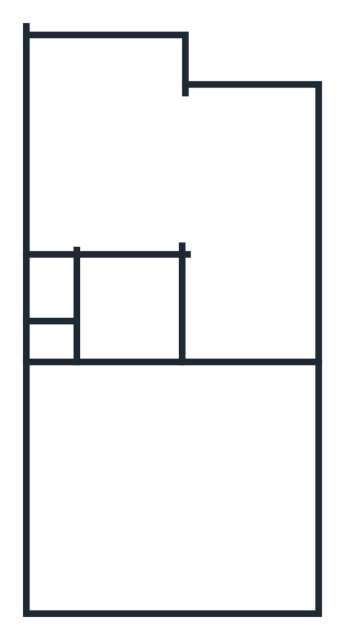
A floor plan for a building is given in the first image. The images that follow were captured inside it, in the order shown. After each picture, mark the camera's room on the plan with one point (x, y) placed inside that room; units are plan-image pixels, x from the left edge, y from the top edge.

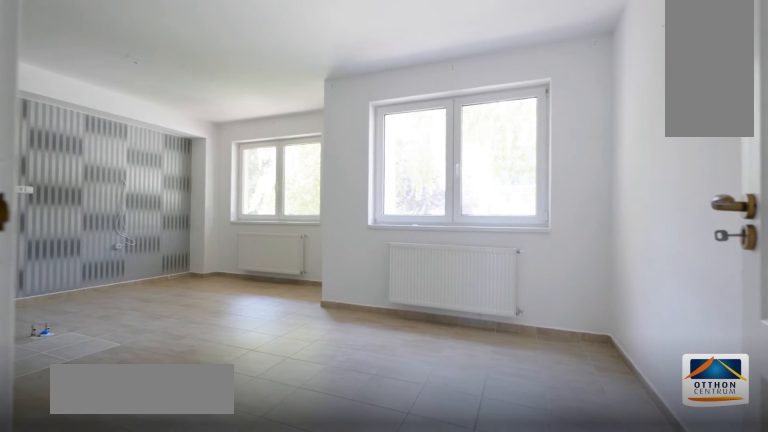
(150, 159)
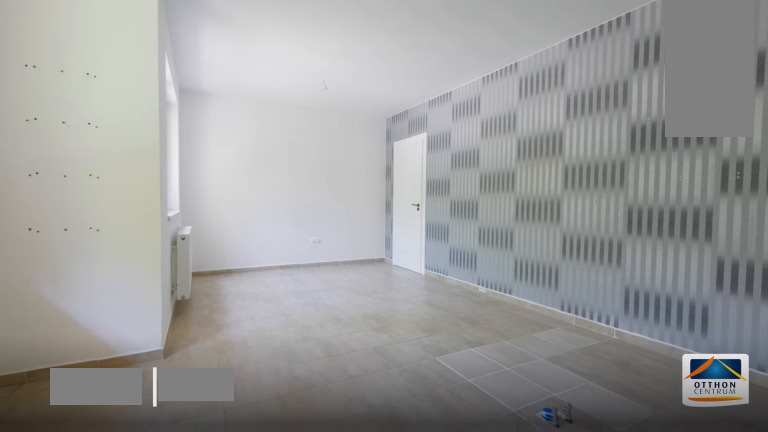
(150, 159)
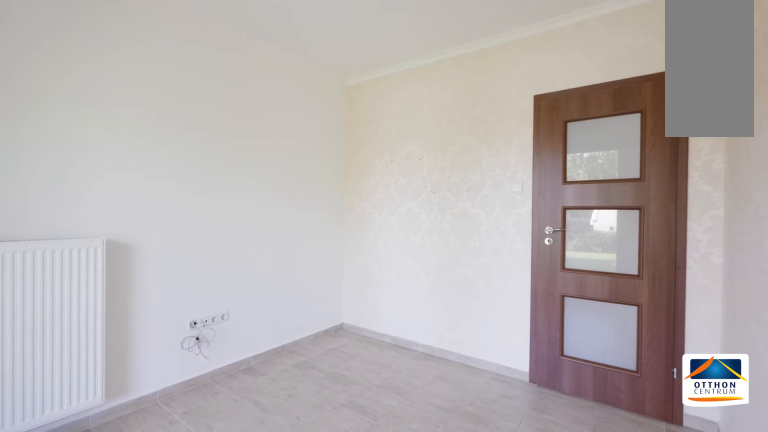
(112, 538)
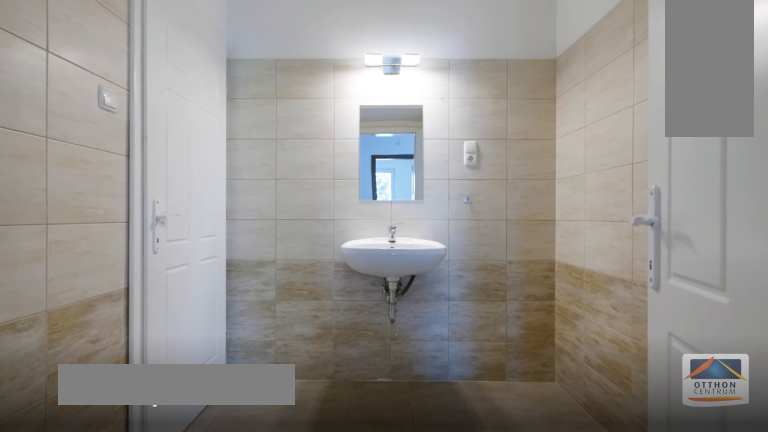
(127, 301)
